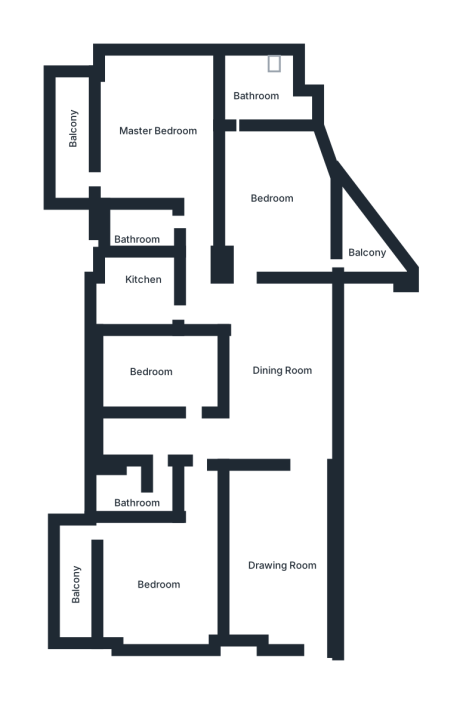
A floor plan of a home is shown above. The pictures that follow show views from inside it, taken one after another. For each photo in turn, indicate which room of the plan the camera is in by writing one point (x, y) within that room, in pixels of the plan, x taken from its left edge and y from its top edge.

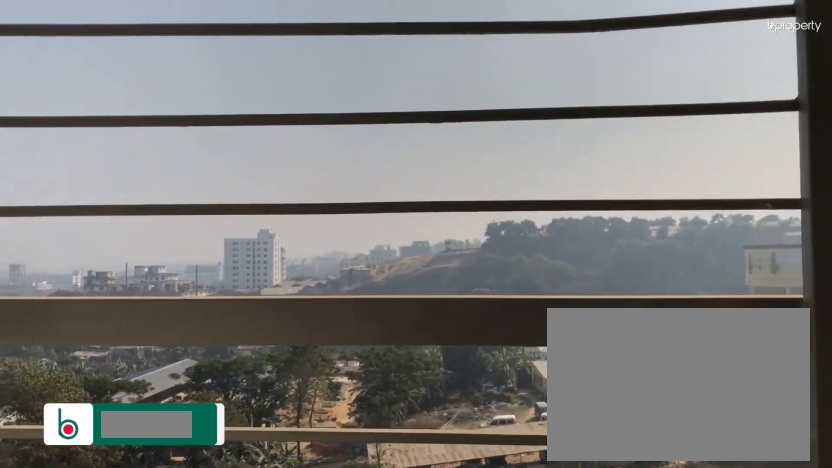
(70, 573)
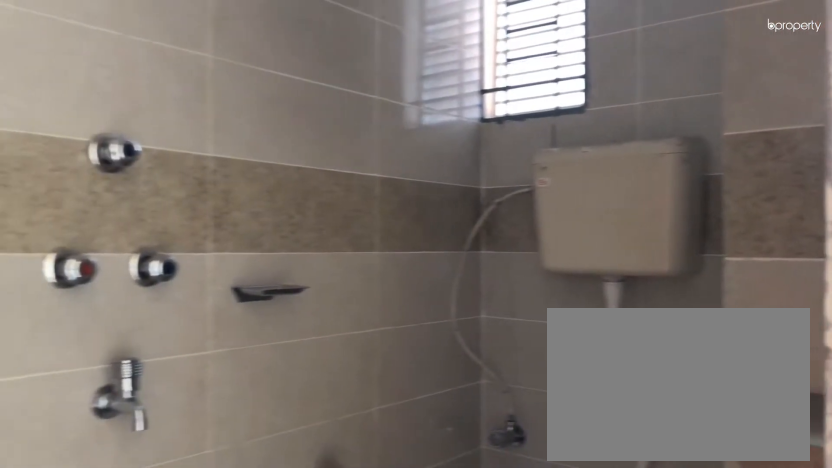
(131, 488)
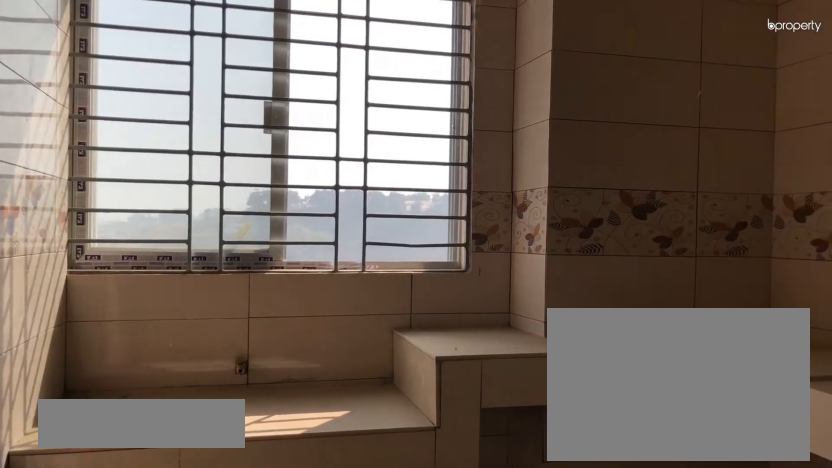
(134, 276)
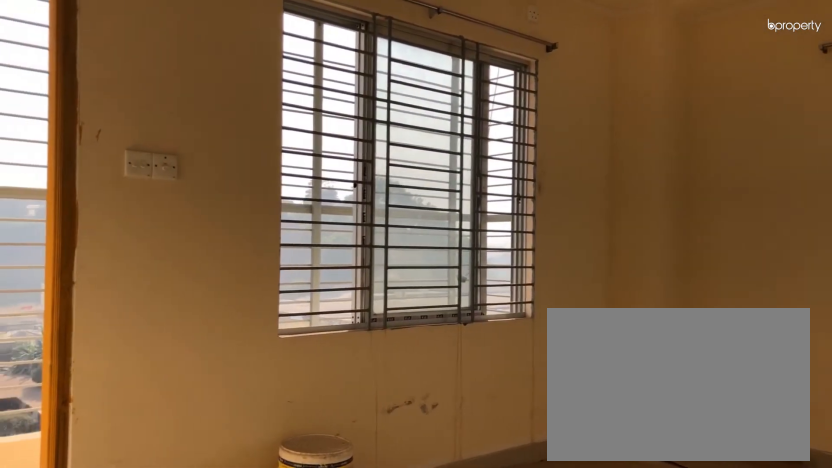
(155, 127)
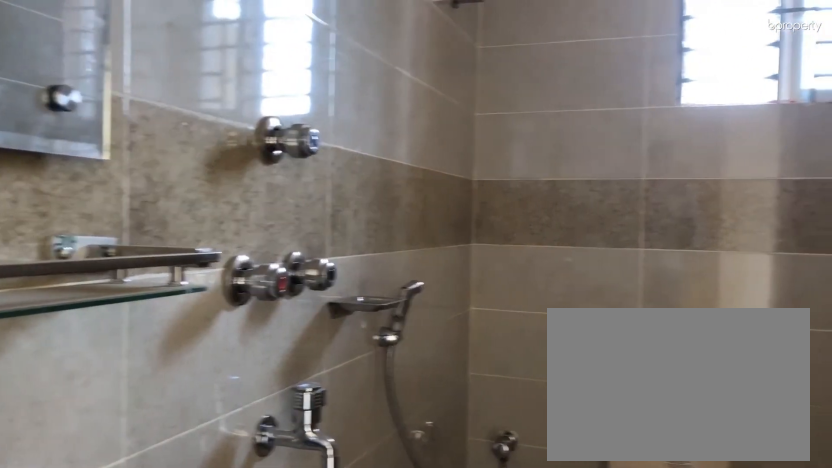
(141, 232)
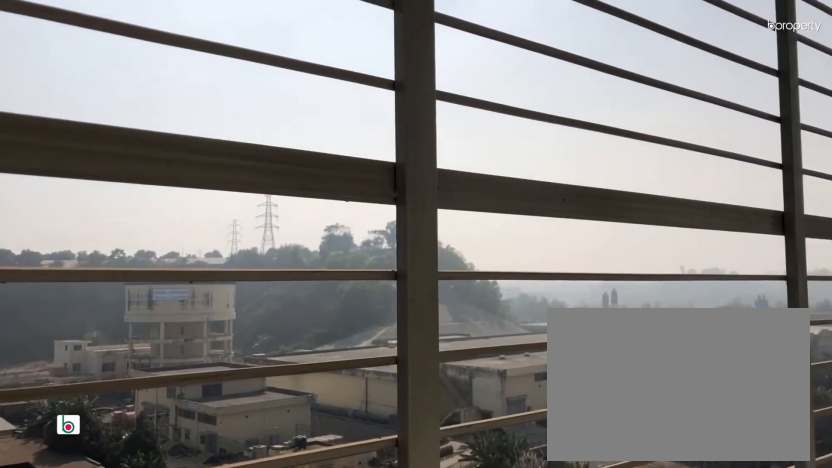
(77, 134)
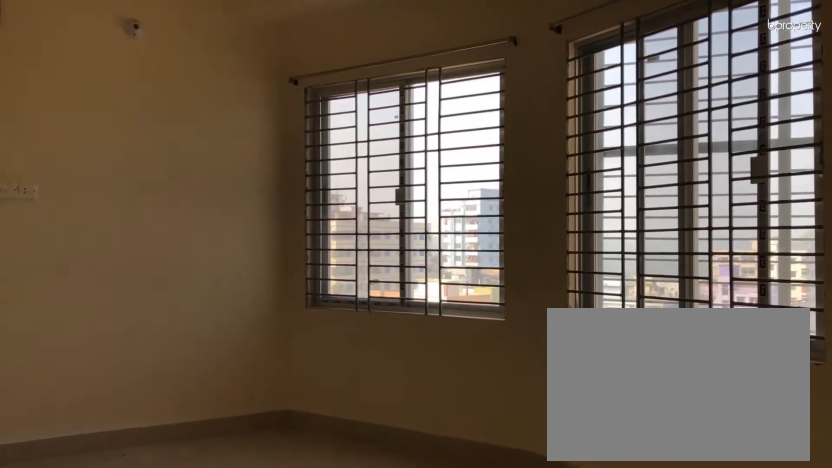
(282, 201)
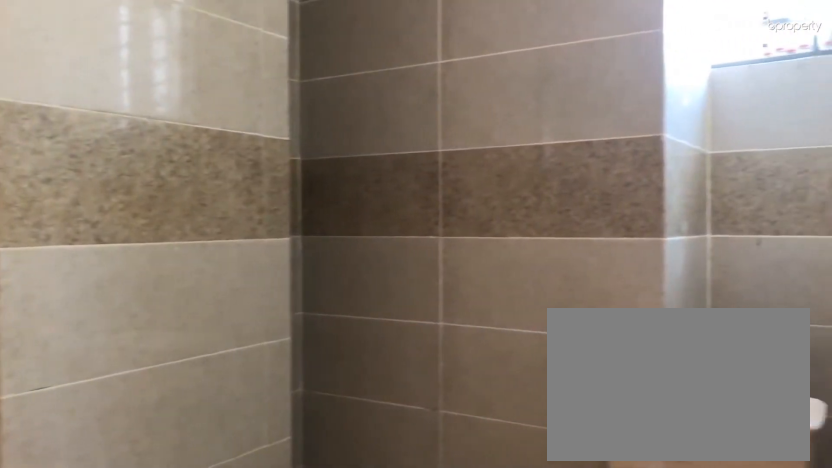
(255, 89)
